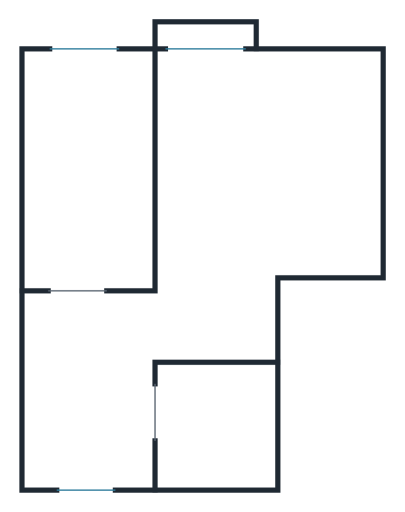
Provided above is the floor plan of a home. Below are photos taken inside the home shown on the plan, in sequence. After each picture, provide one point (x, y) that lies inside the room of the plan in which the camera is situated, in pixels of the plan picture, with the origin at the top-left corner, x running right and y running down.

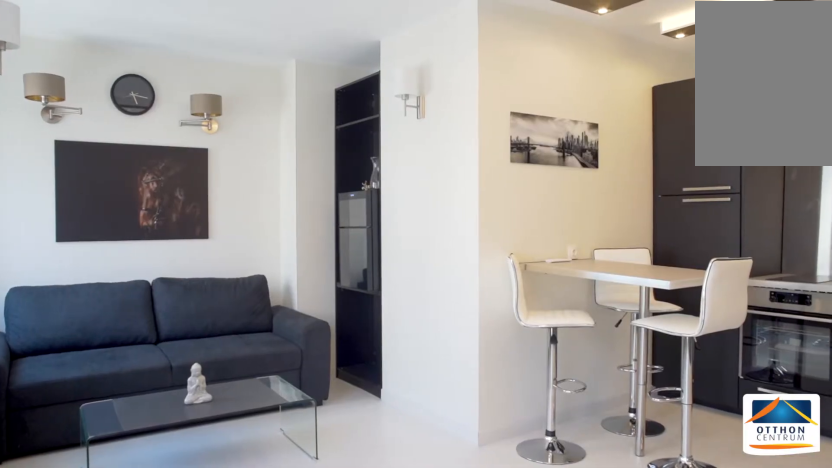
(243, 185)
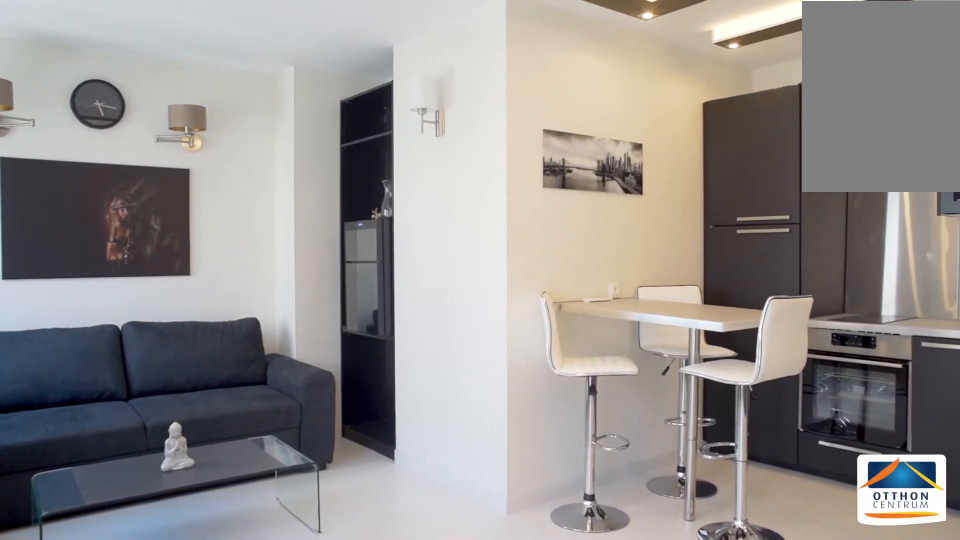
(244, 185)
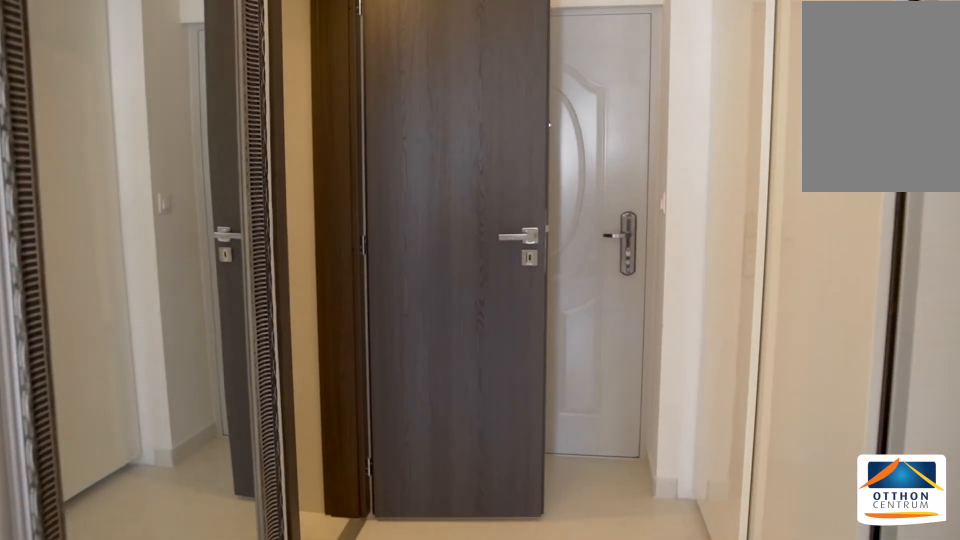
(88, 390)
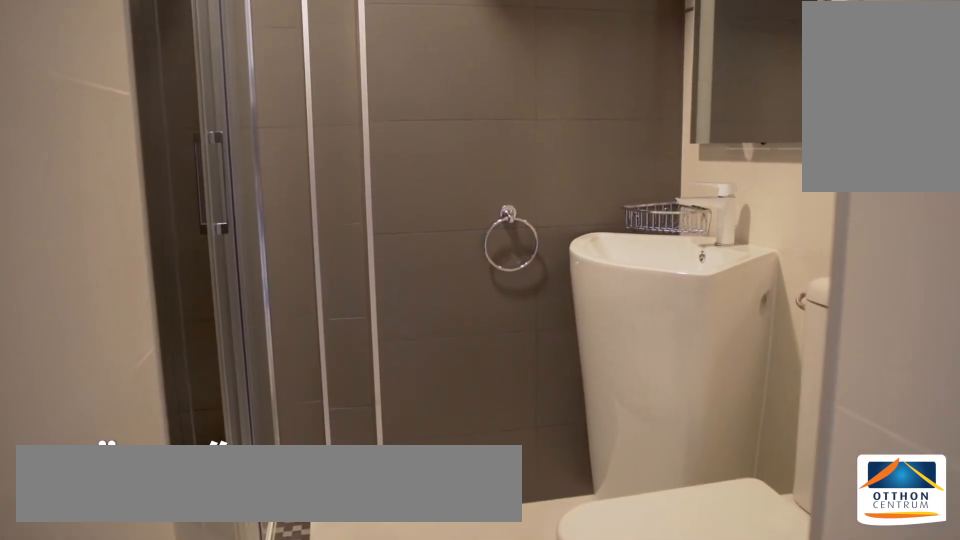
(217, 424)
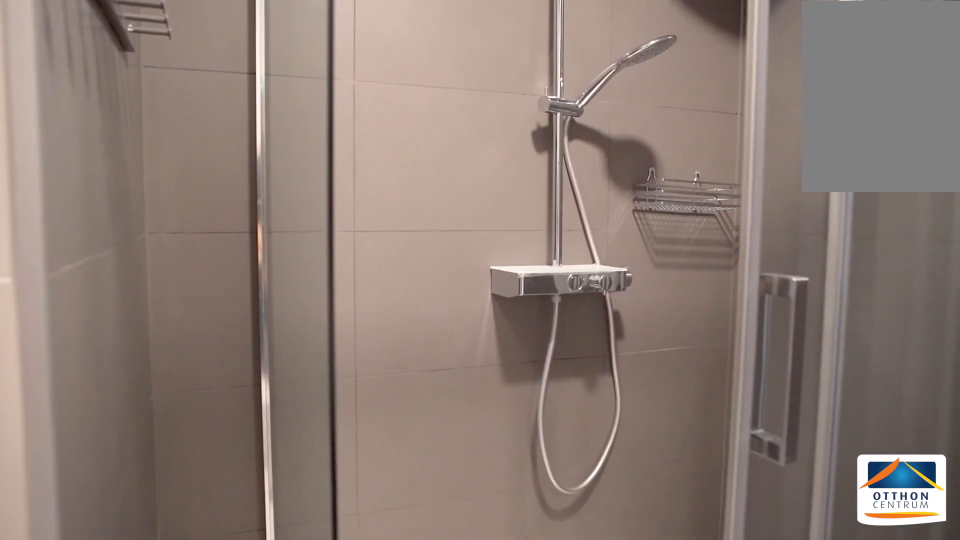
(216, 424)
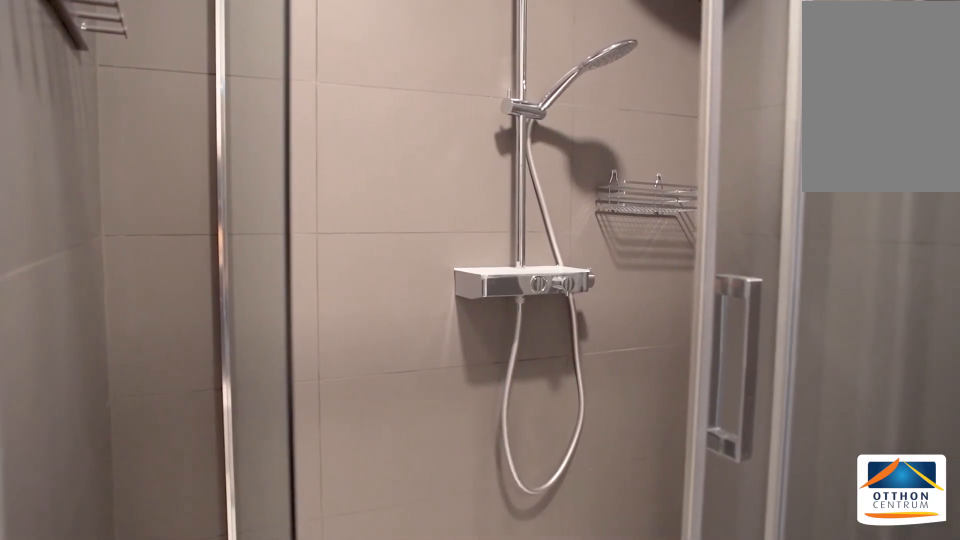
(216, 424)
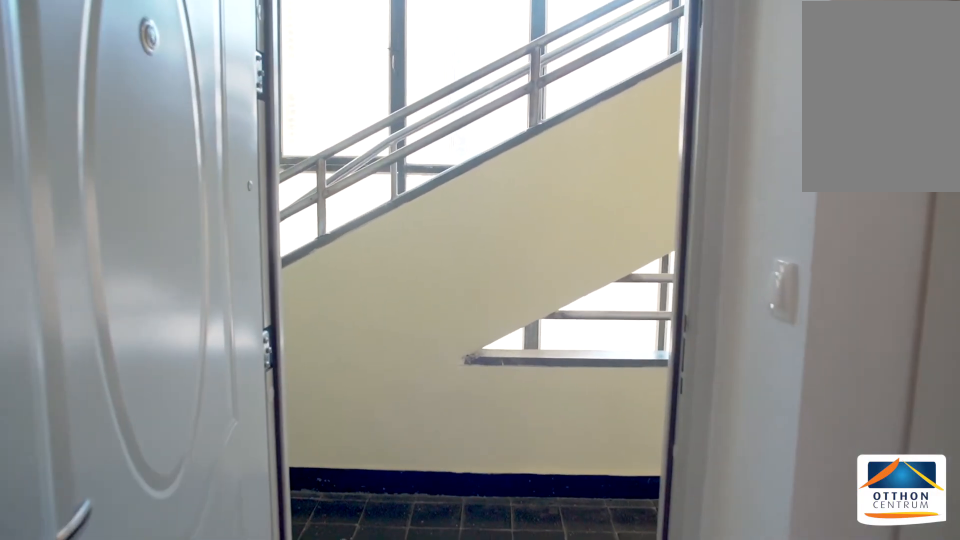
(83, 405)
